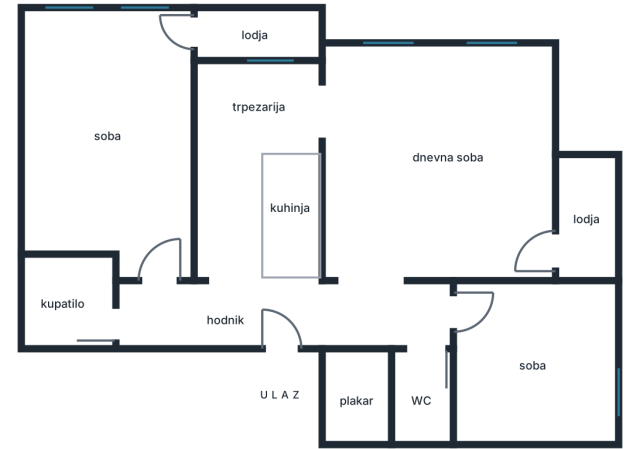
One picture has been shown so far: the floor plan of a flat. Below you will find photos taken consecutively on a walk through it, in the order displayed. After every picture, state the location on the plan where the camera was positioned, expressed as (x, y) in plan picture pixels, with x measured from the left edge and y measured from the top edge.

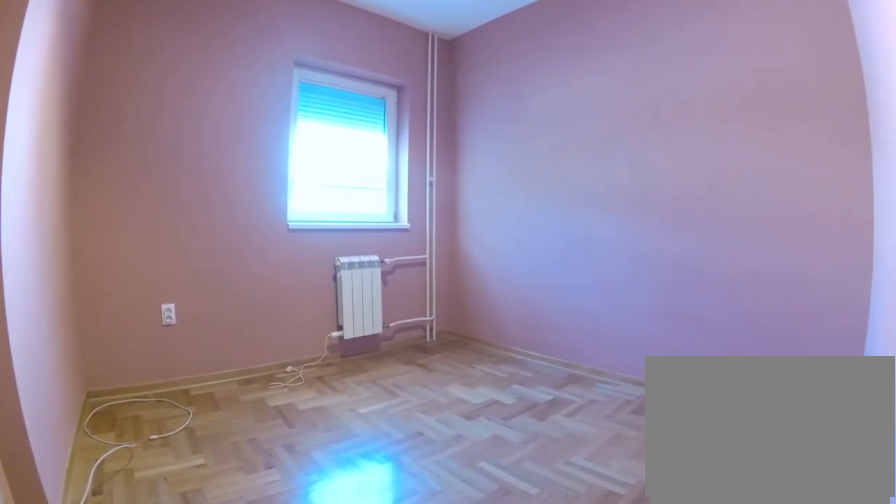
(461, 313)
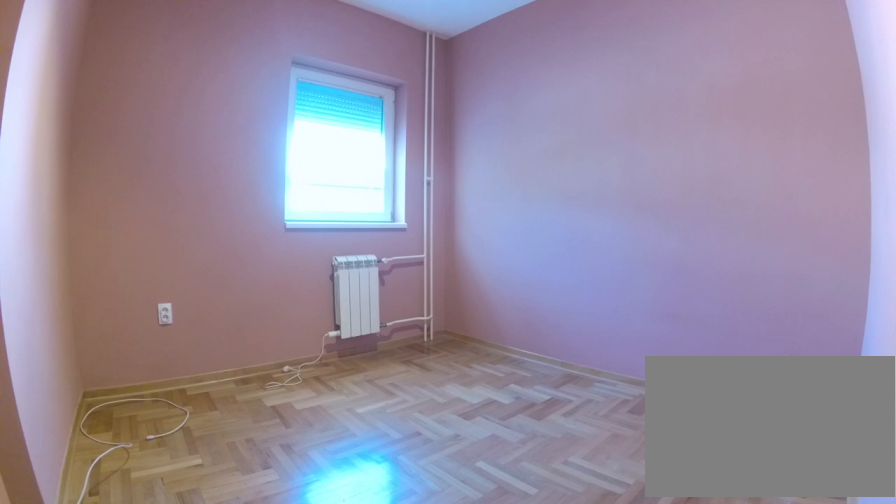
(465, 315)
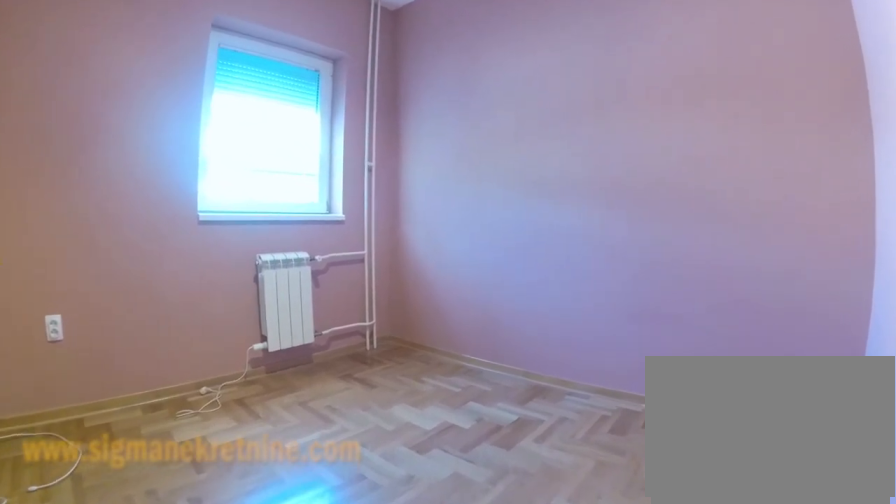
(483, 346)
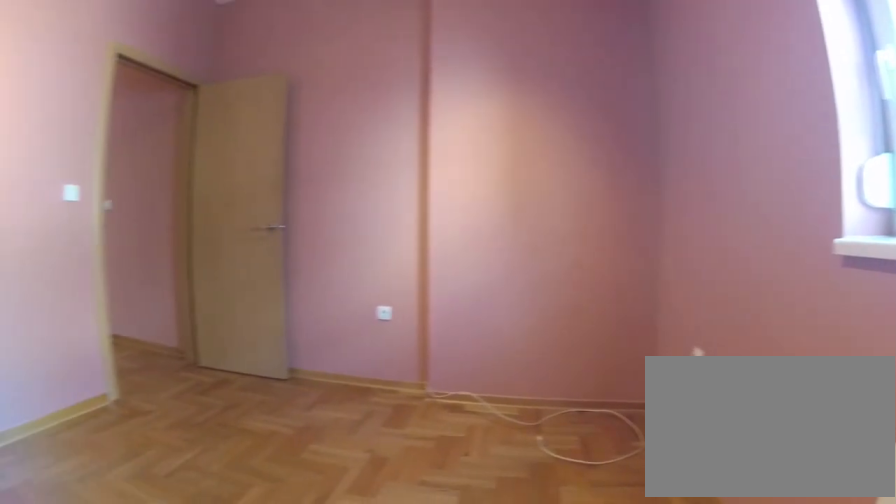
(583, 423)
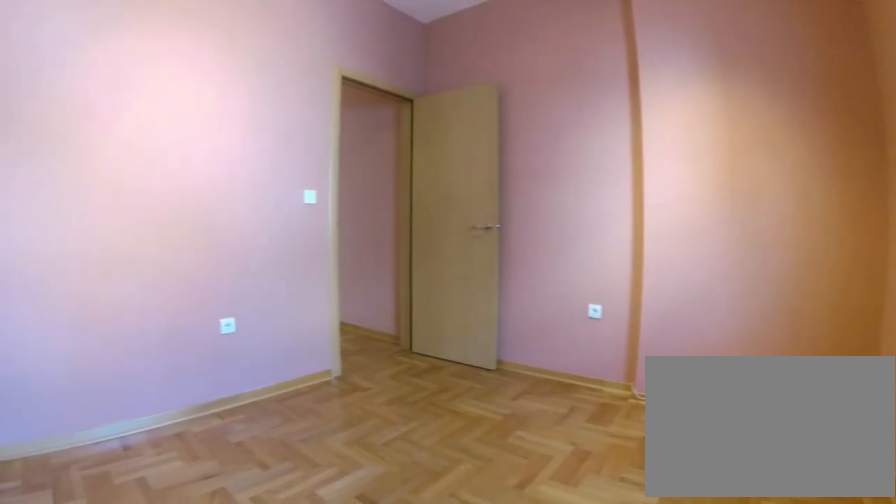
(590, 419)
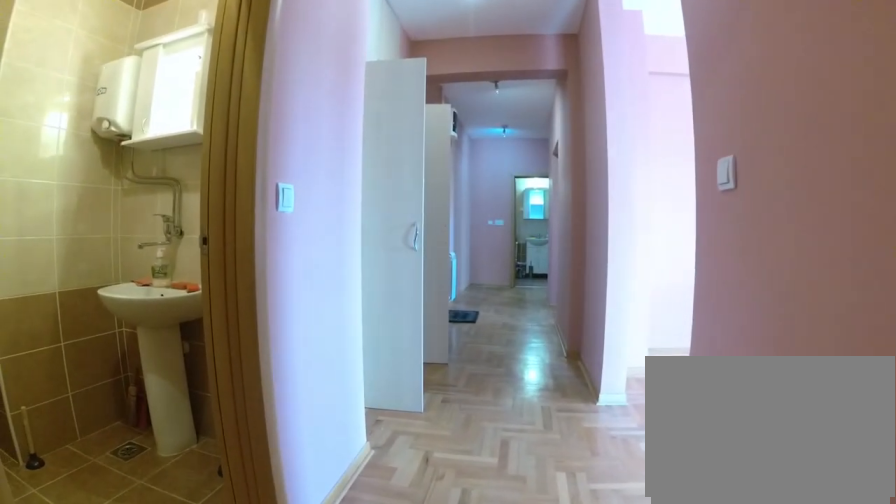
(449, 313)
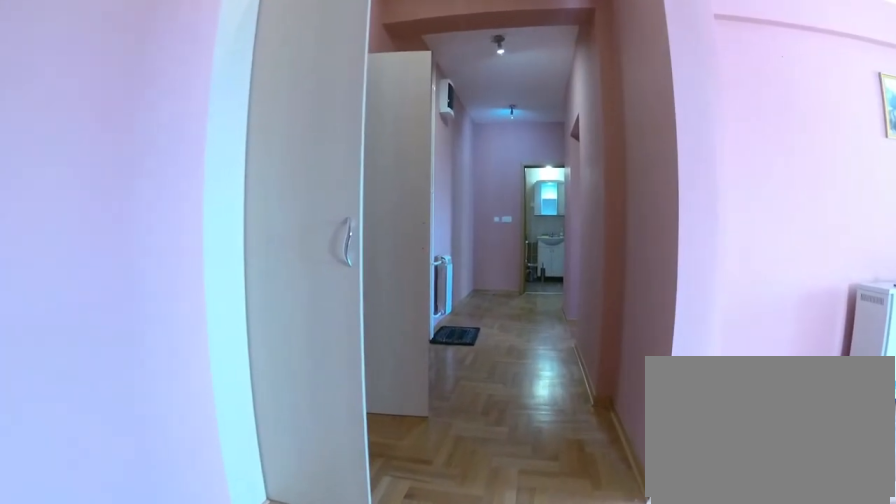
(409, 313)
